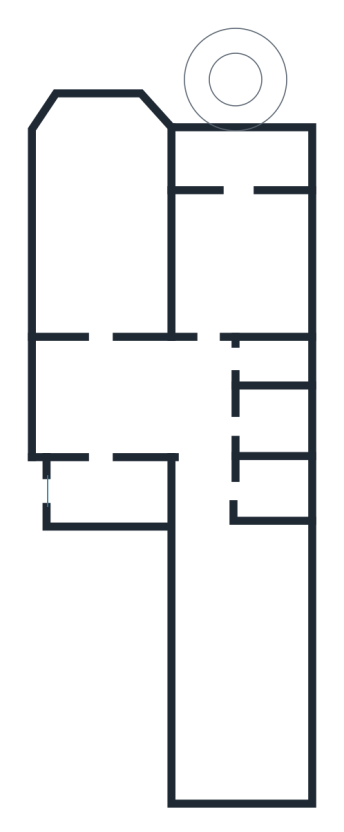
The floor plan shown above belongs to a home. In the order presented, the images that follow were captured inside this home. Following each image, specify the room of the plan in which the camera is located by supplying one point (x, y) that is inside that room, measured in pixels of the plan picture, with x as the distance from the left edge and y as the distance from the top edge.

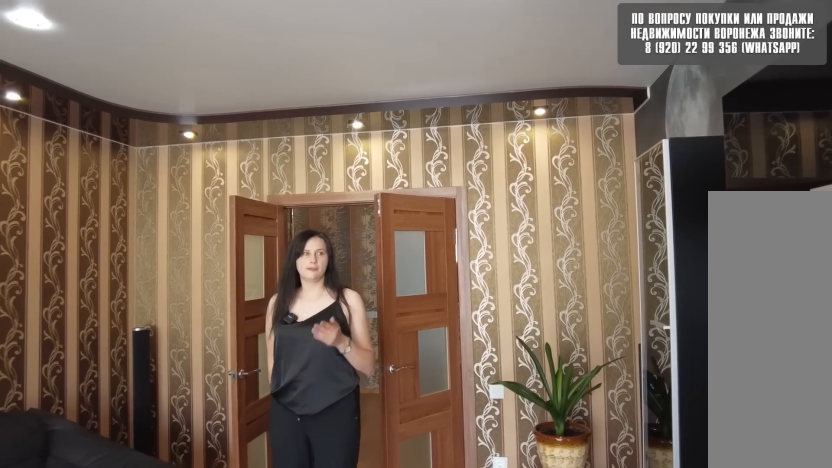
(99, 293)
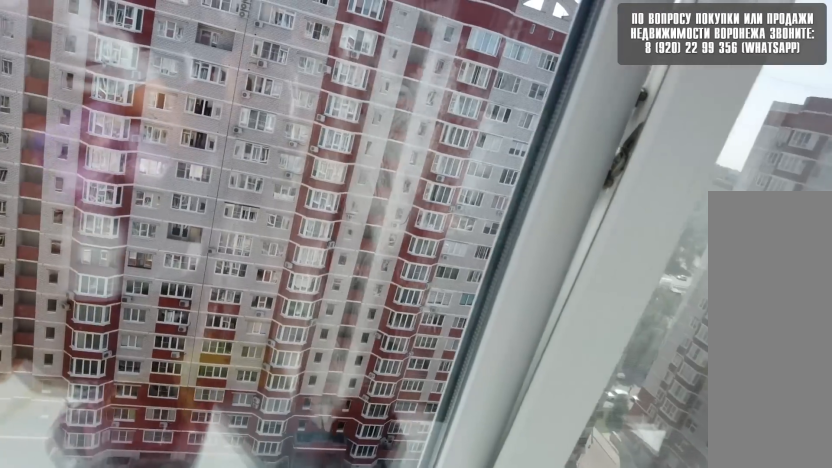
(99, 293)
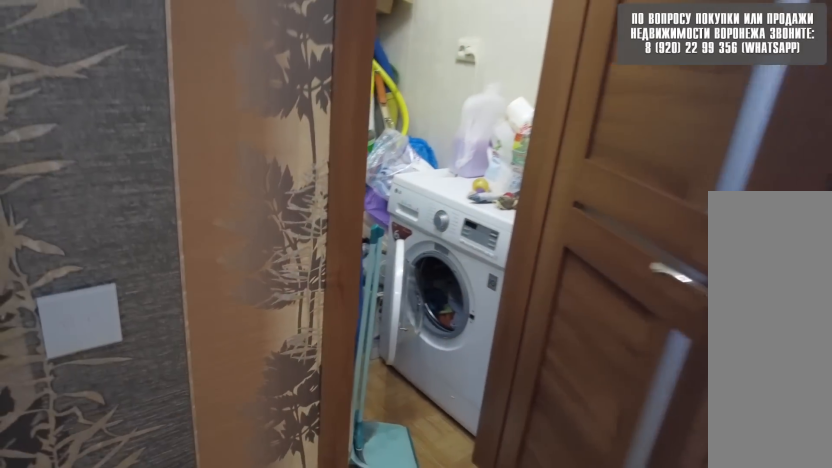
(205, 419)
